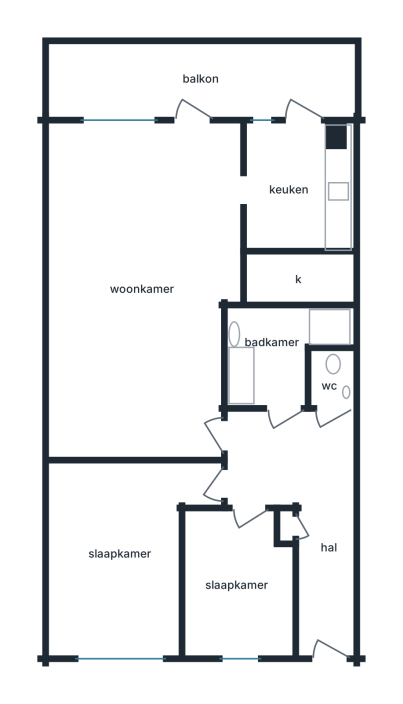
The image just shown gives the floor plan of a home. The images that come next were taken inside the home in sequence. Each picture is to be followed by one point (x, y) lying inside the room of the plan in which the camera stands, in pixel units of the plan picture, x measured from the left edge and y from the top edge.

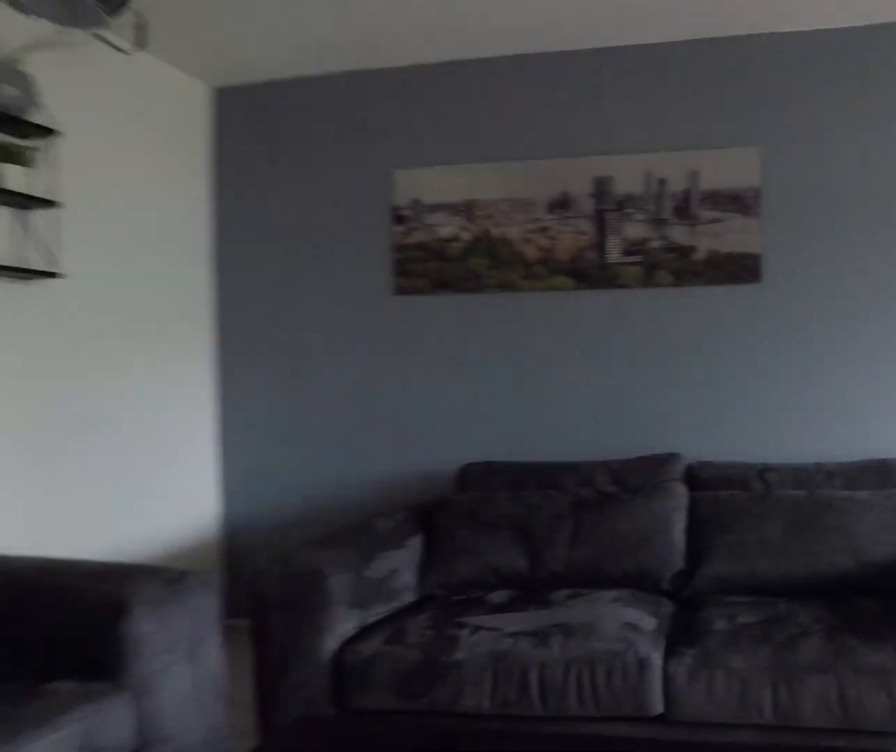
(142, 285)
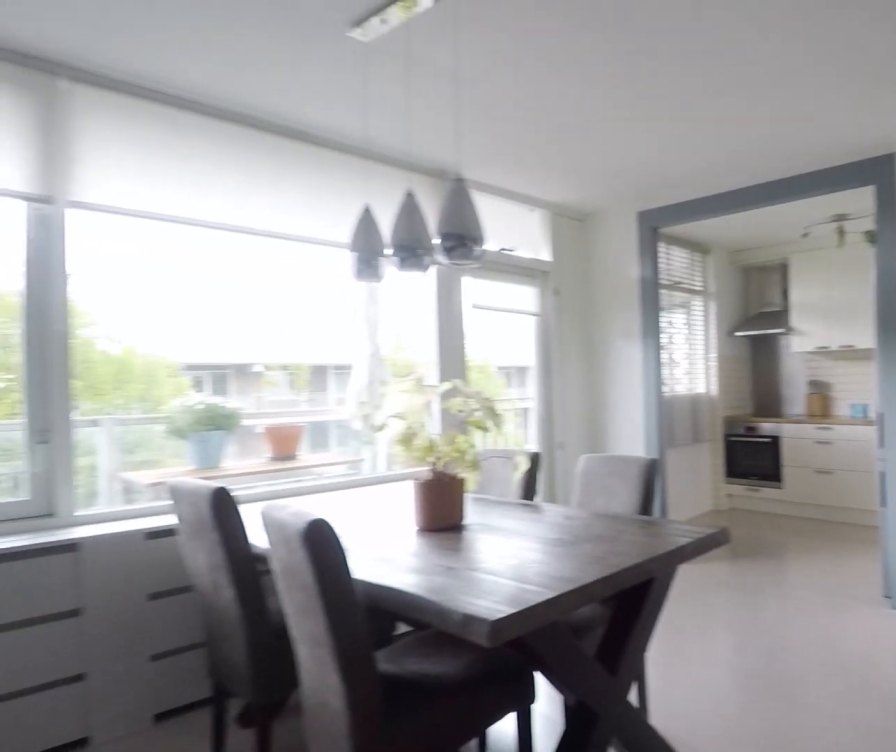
(142, 285)
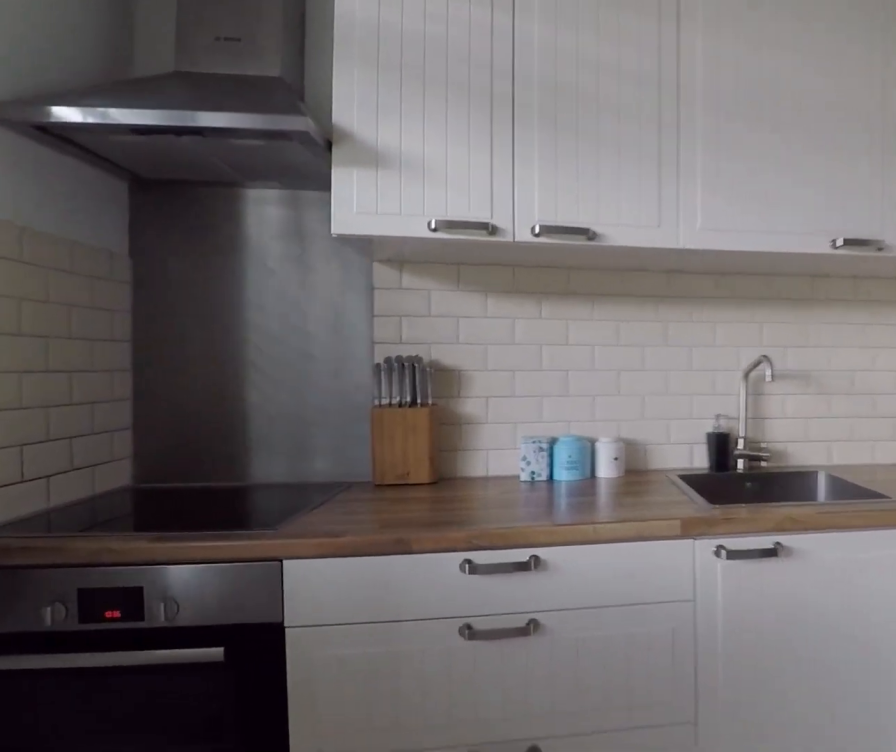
(296, 188)
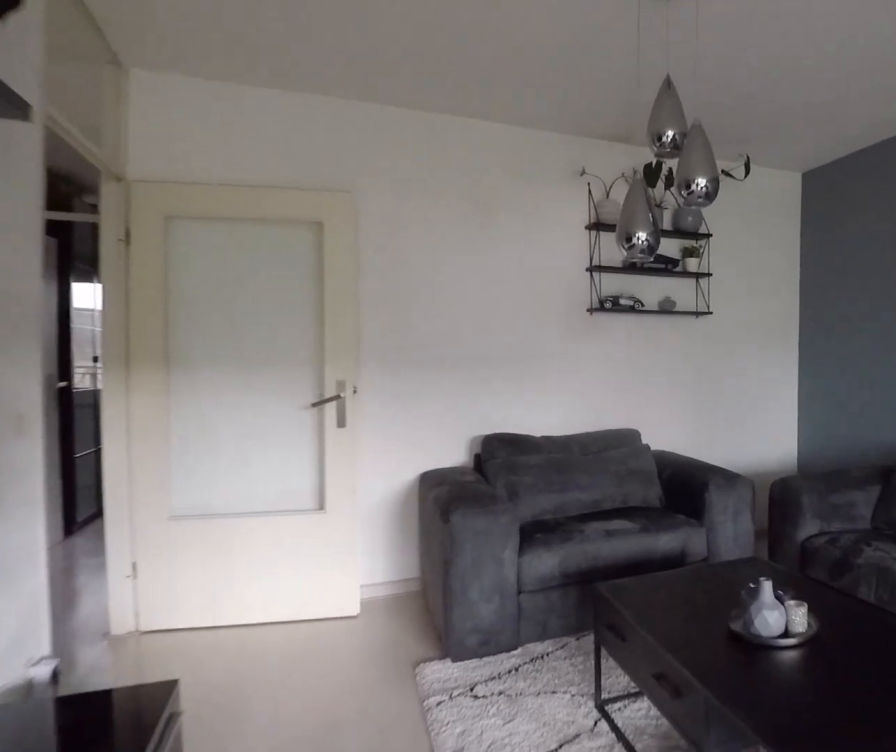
(142, 285)
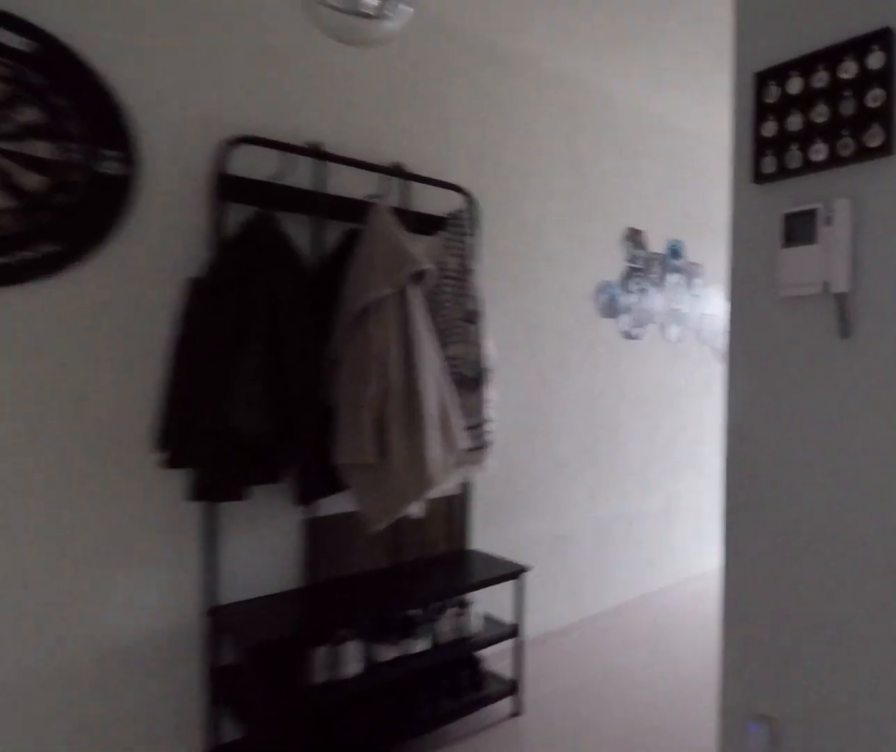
(302, 506)
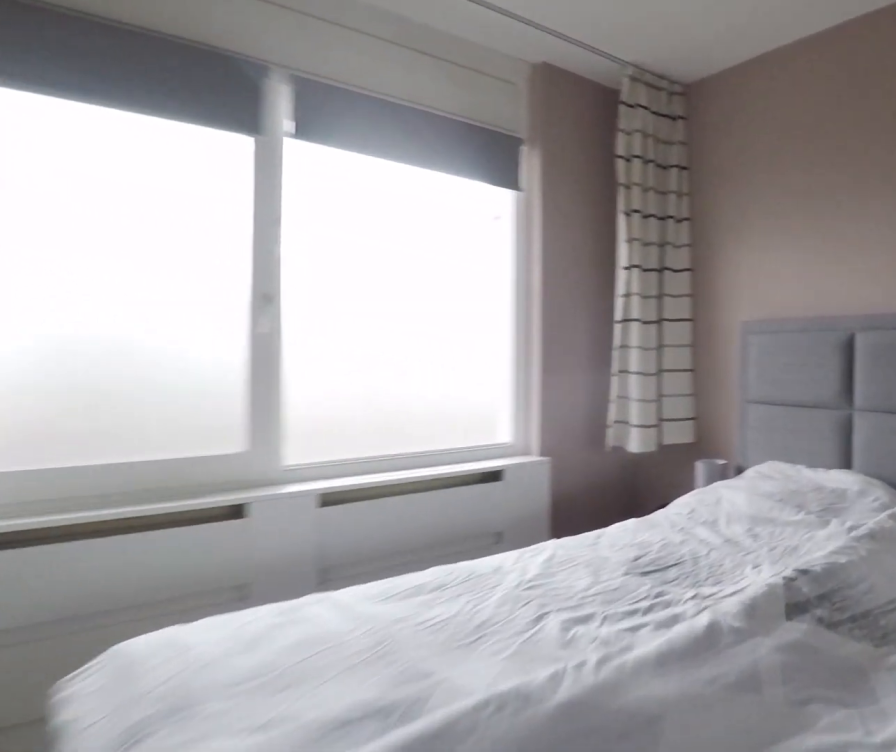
(121, 555)
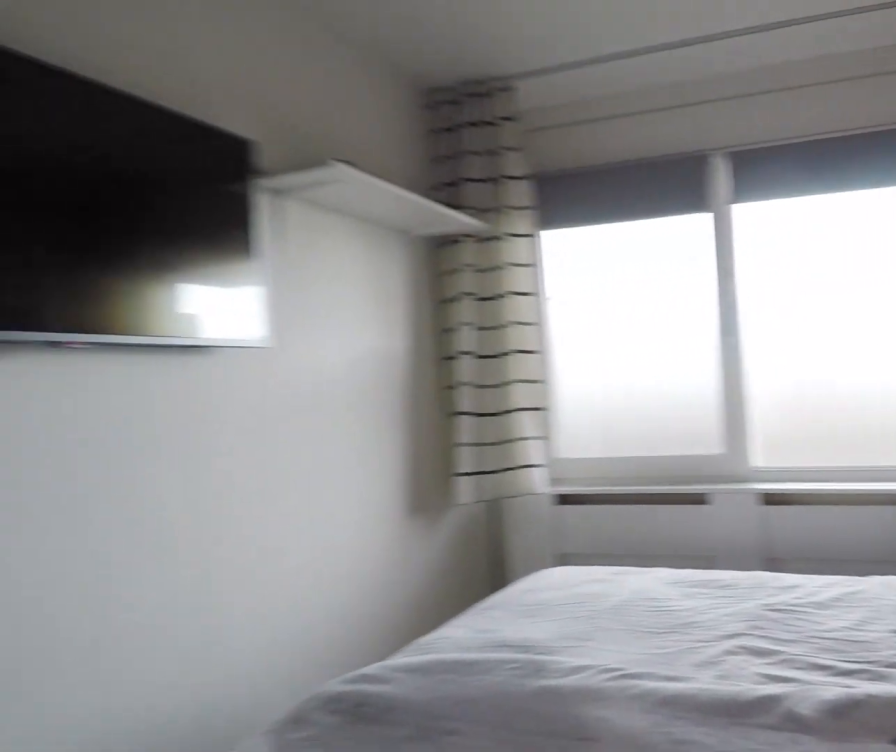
(121, 555)
